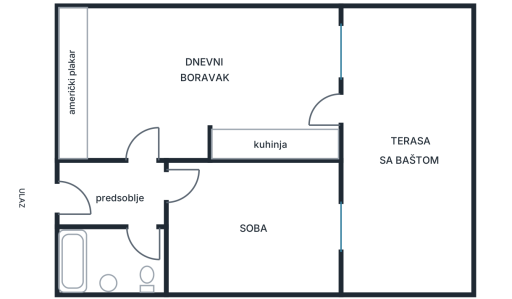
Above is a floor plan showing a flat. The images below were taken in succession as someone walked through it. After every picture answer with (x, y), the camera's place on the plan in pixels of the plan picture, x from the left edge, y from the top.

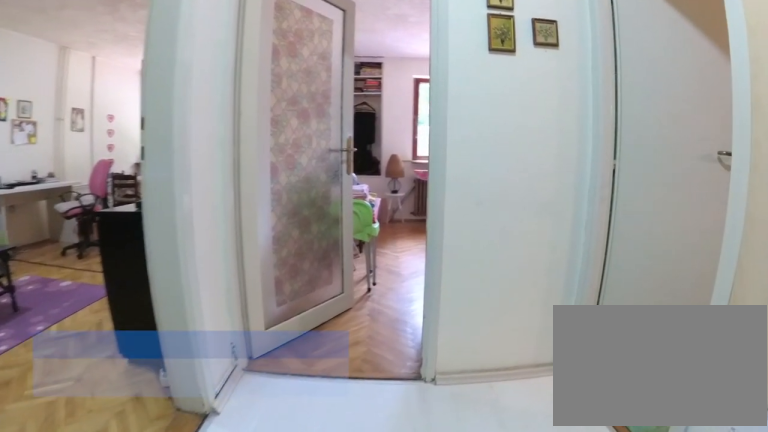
(66, 186)
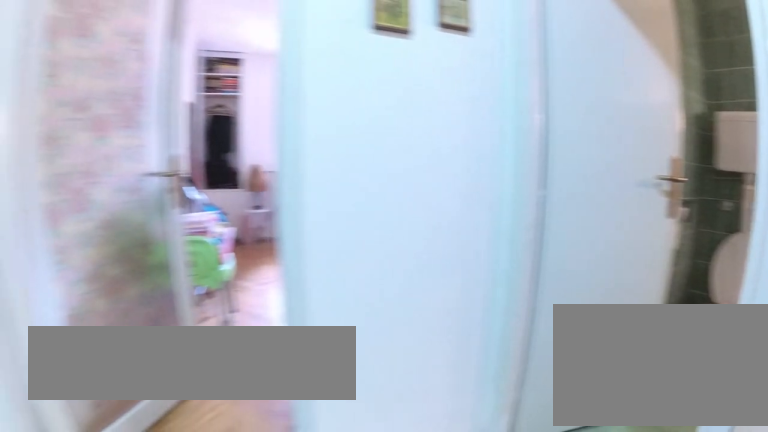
(124, 198)
